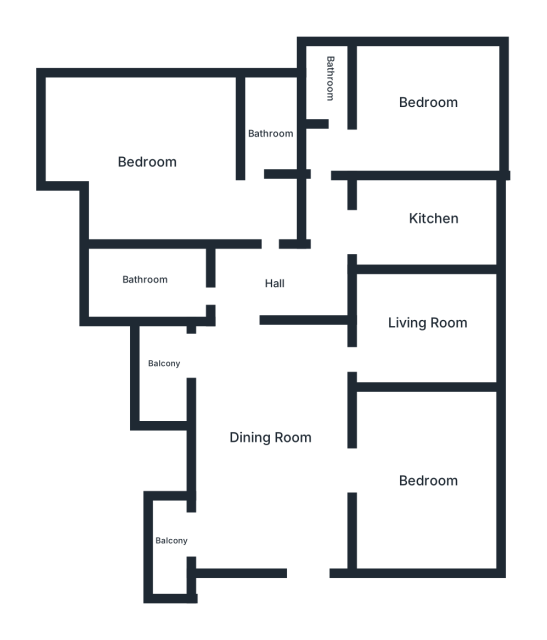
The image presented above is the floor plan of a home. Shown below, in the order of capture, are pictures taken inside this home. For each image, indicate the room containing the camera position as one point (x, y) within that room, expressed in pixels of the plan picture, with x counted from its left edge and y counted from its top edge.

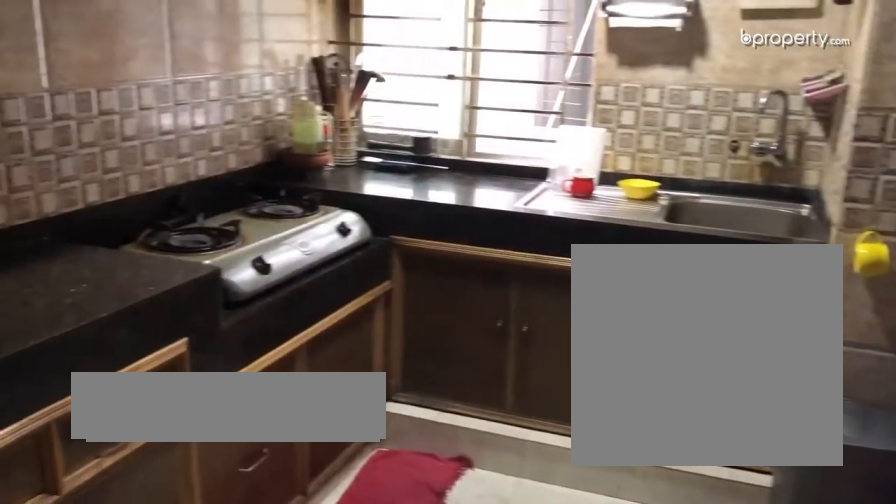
(437, 219)
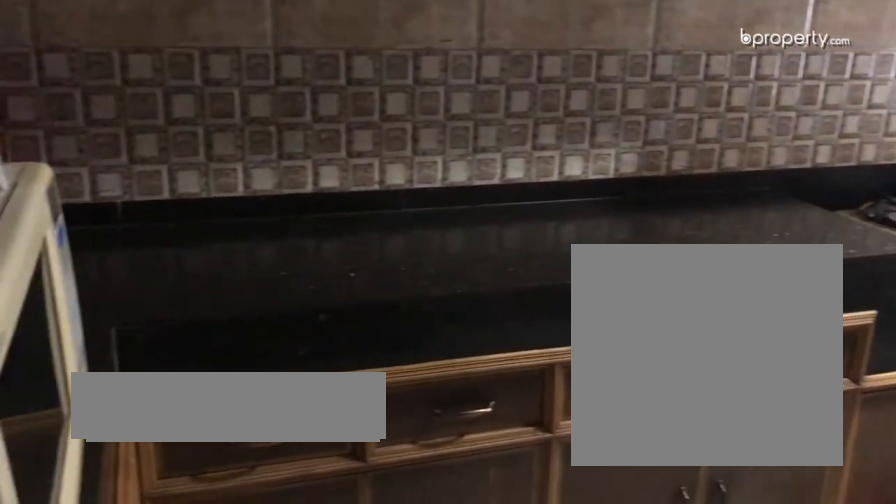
(437, 219)
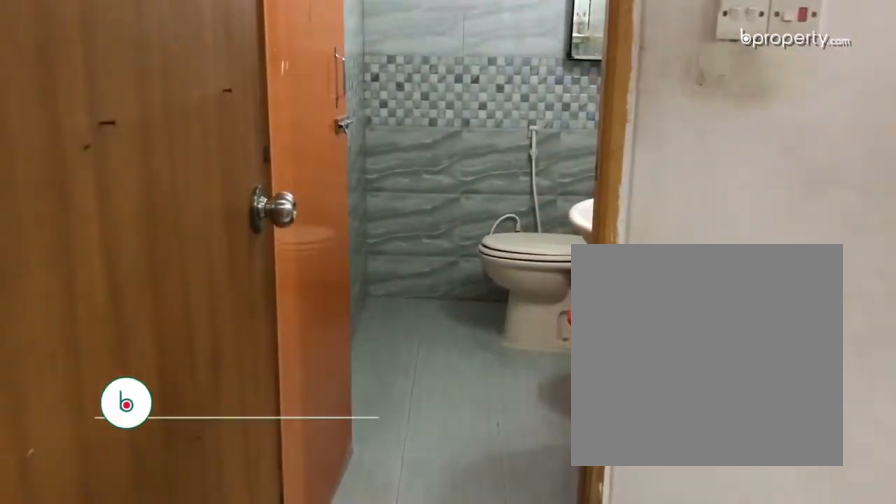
(325, 85)
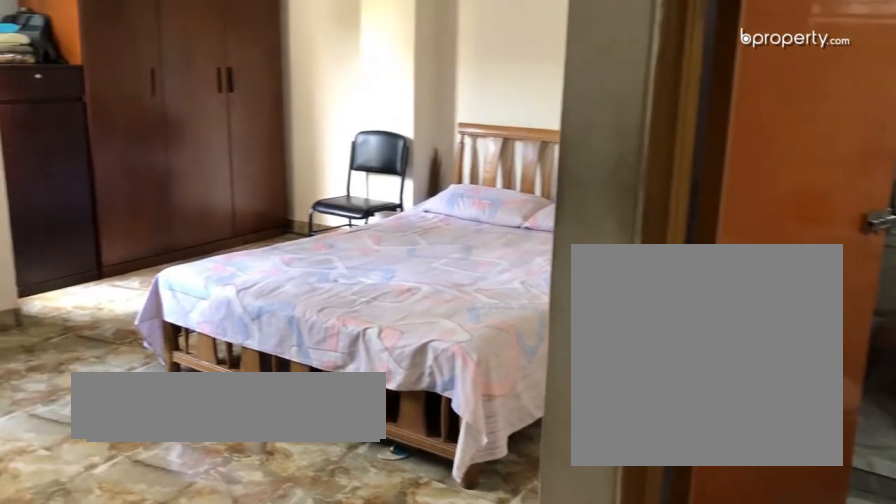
(147, 161)
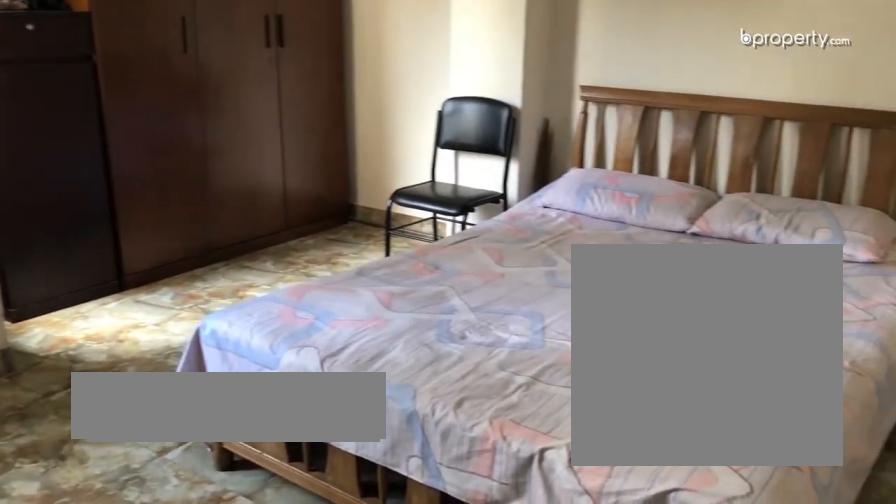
(147, 161)
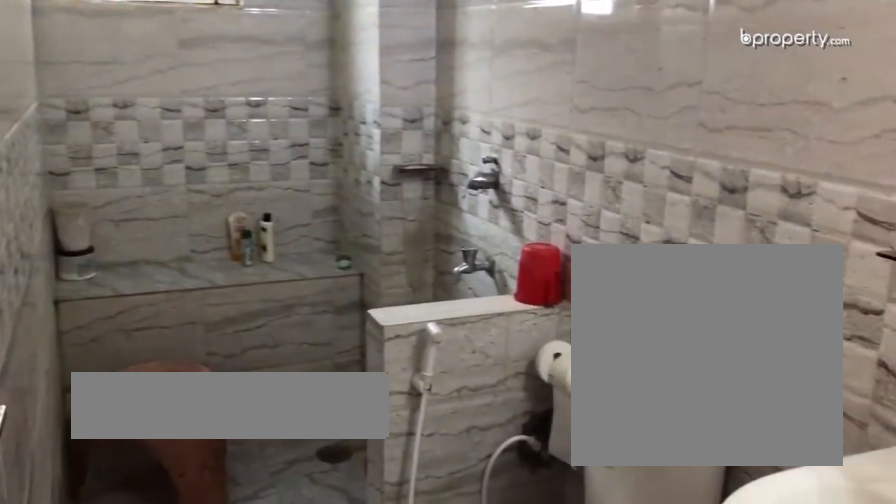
(270, 131)
